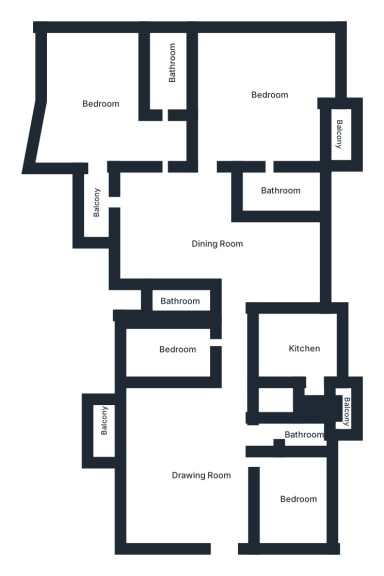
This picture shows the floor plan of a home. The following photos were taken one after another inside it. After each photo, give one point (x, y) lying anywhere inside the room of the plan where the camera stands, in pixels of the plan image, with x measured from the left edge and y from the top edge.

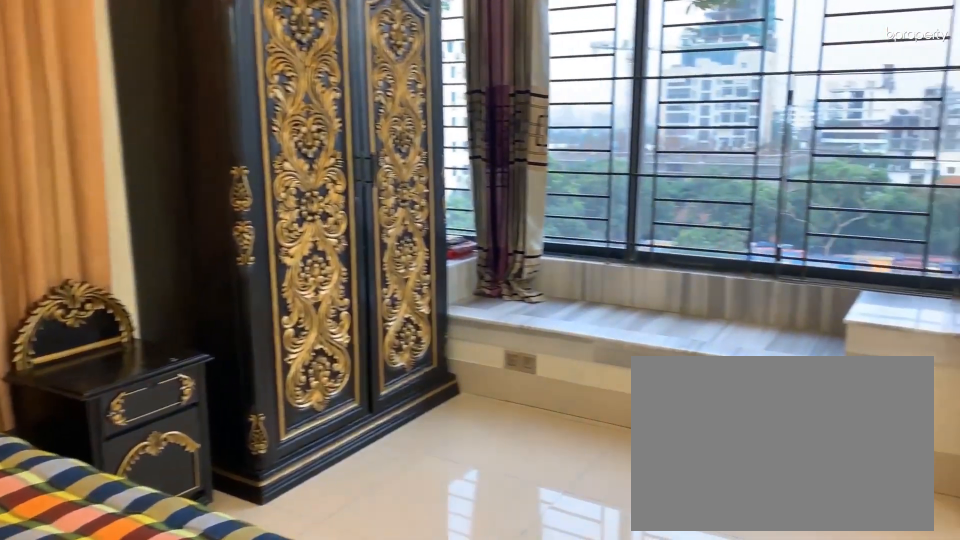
(266, 94)
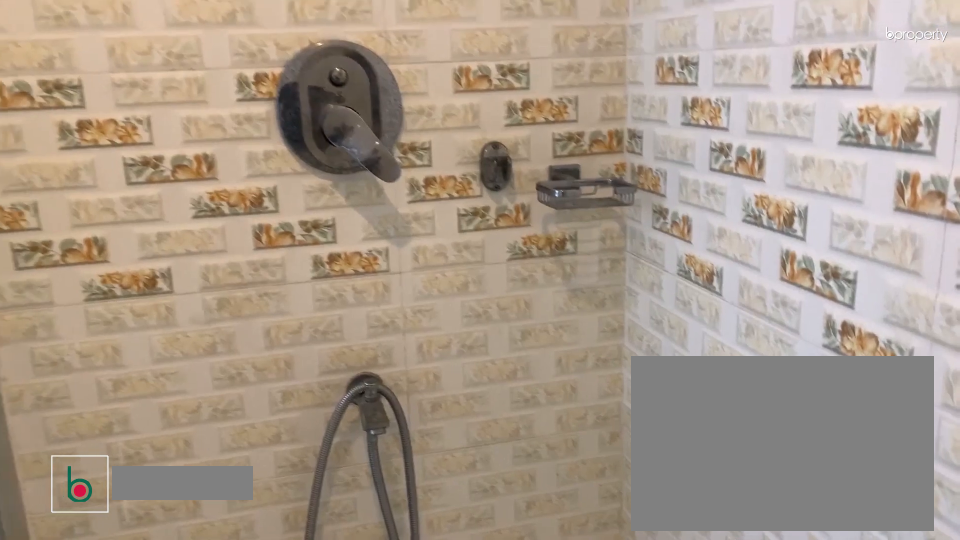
(281, 190)
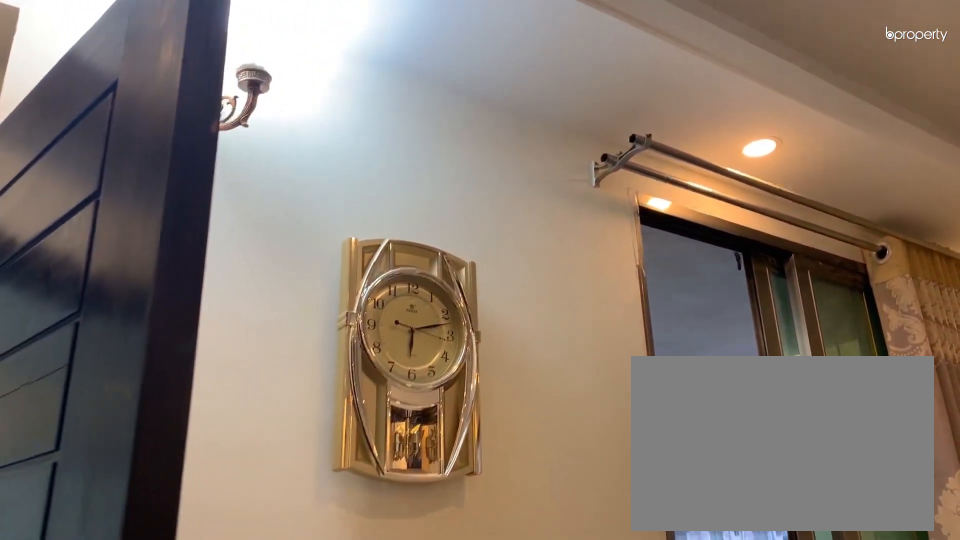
(104, 98)
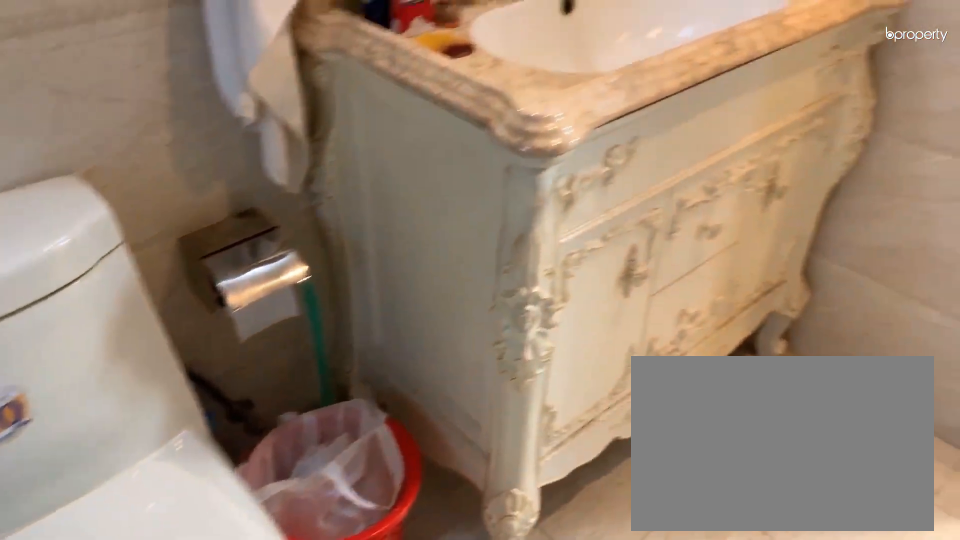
(168, 72)
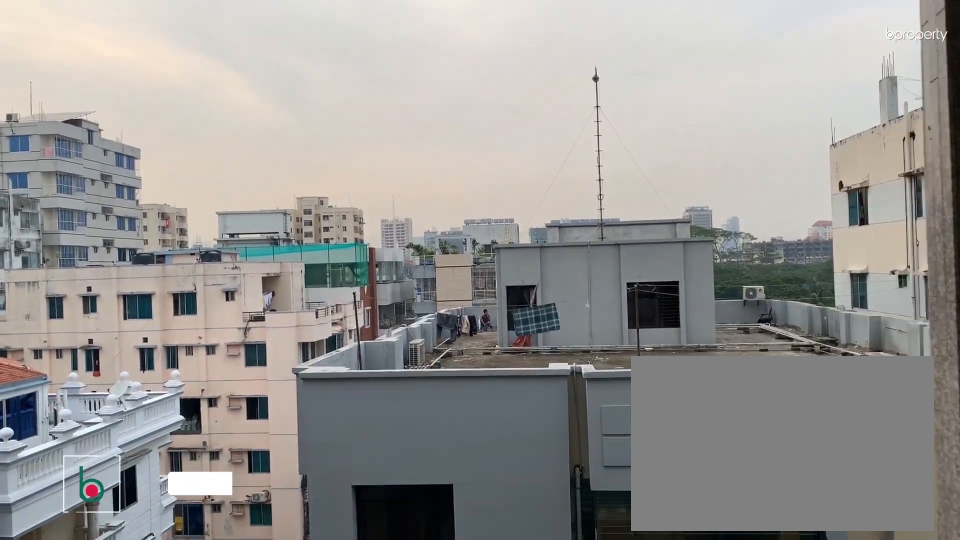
(96, 199)
